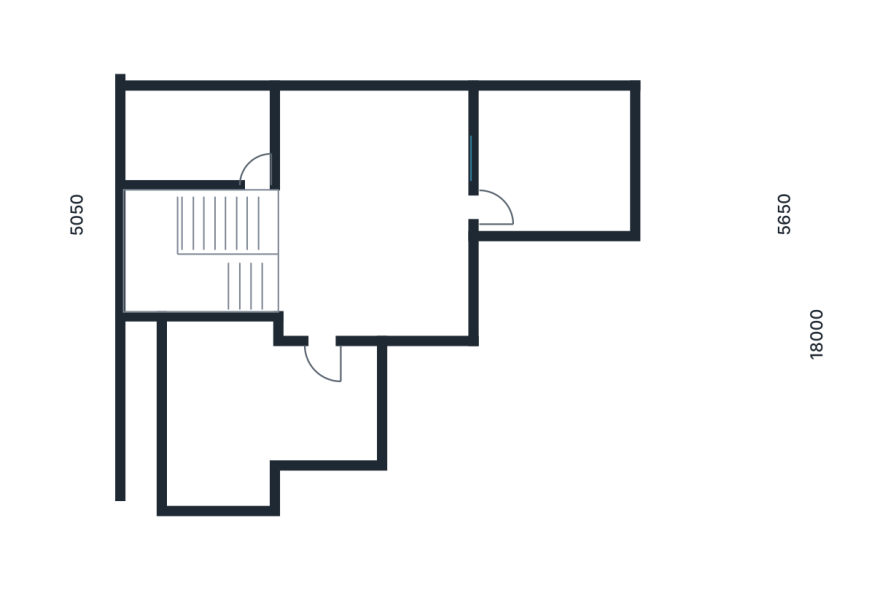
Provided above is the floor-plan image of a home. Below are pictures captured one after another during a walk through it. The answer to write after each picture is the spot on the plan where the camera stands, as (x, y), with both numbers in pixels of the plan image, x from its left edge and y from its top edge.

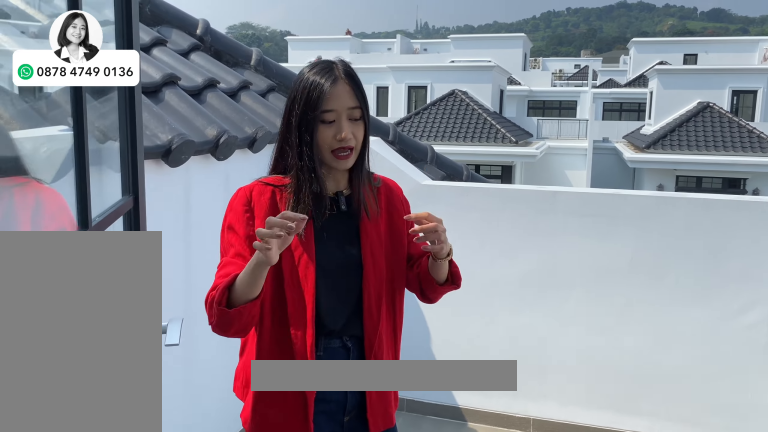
(244, 406)
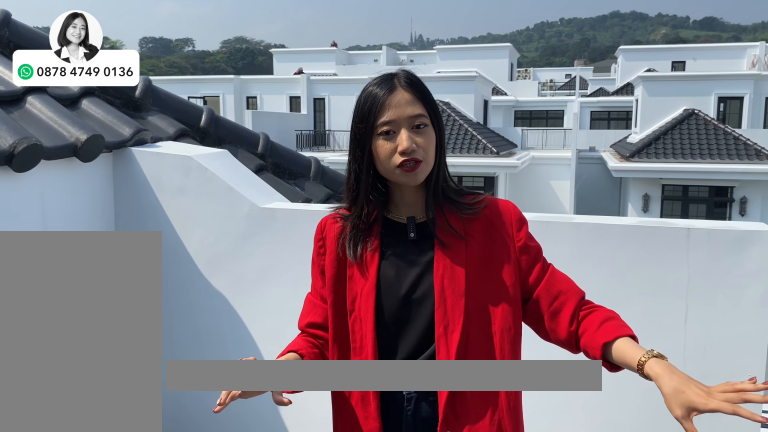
(244, 406)
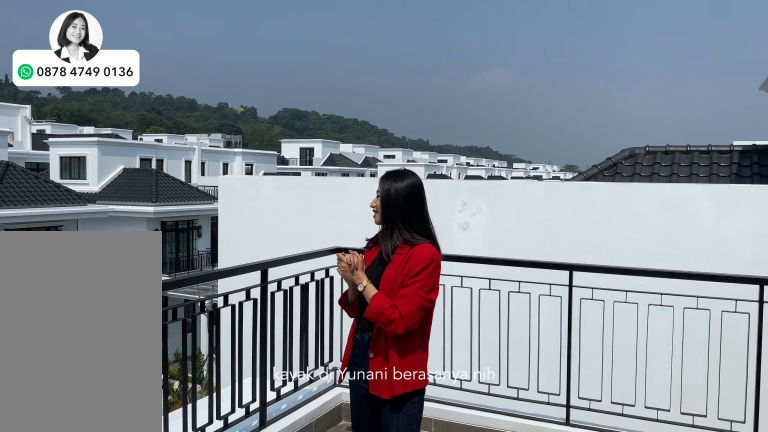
(244, 406)
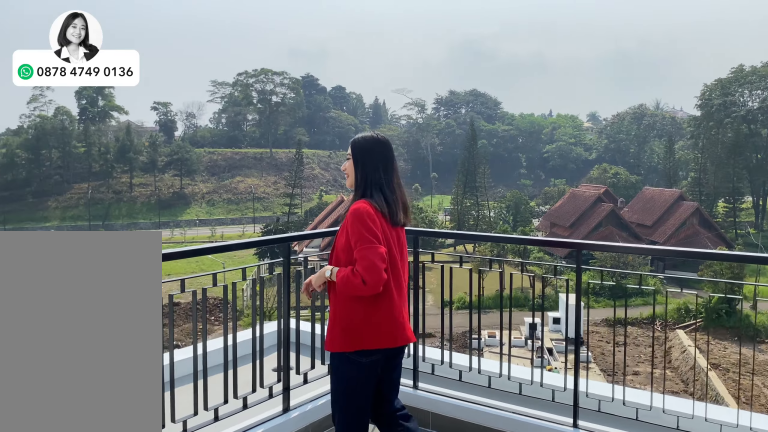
(552, 146)
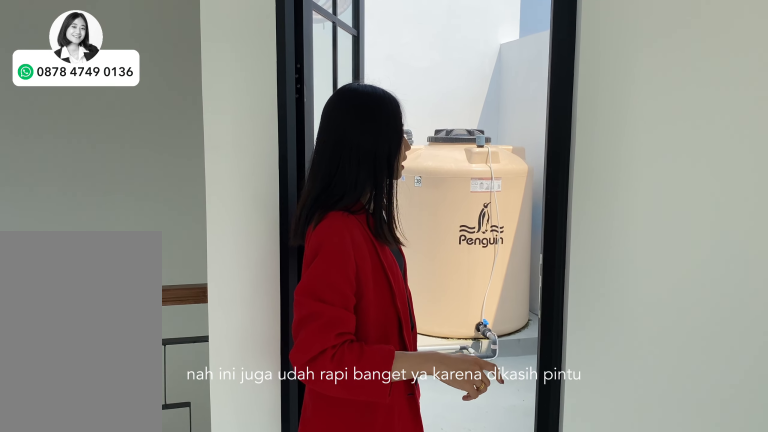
(368, 210)
